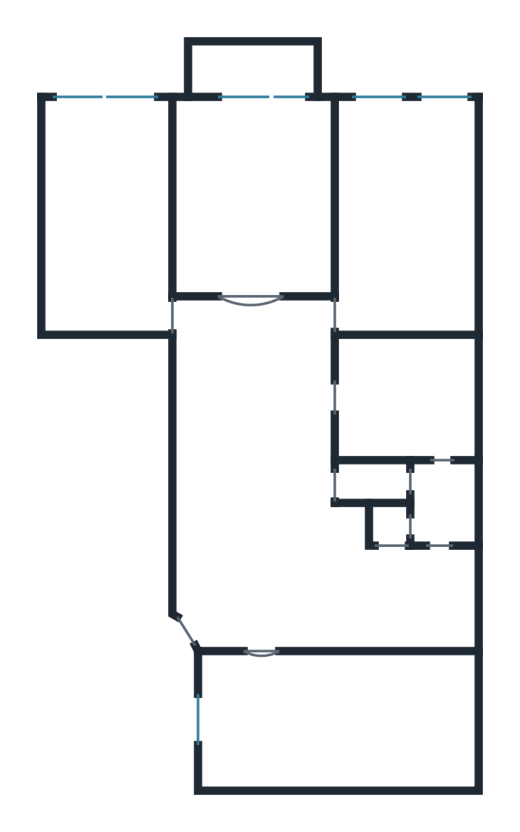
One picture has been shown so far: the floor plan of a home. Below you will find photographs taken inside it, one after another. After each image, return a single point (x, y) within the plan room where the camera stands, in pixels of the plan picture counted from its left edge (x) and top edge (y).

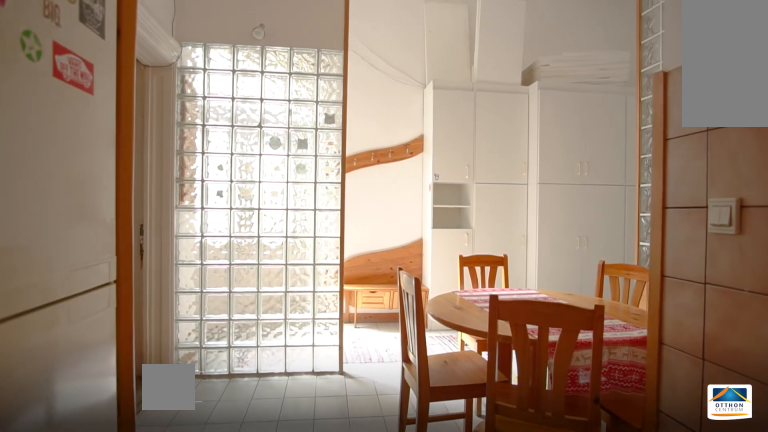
(332, 584)
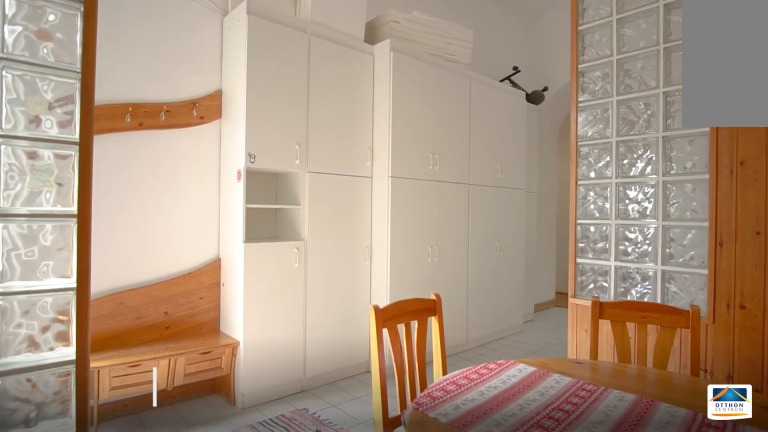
(333, 583)
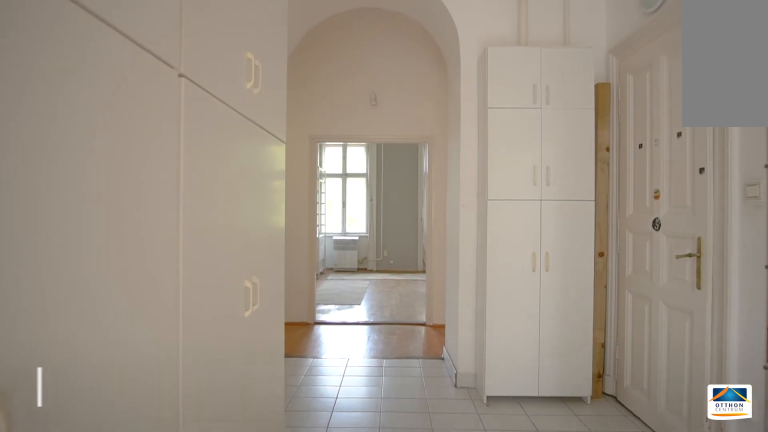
(259, 508)
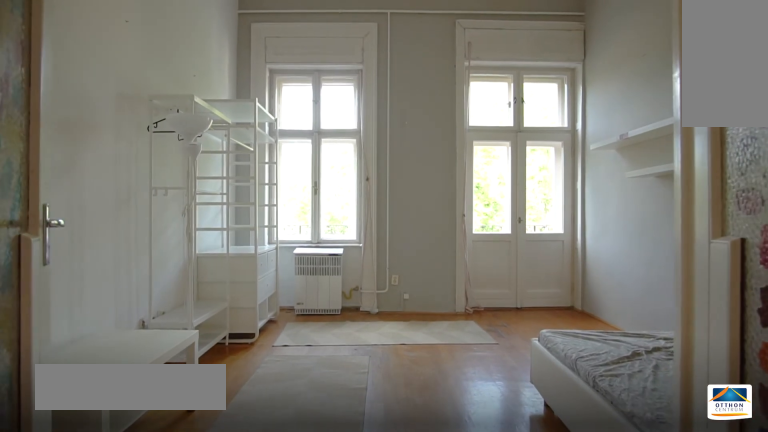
(261, 219)
